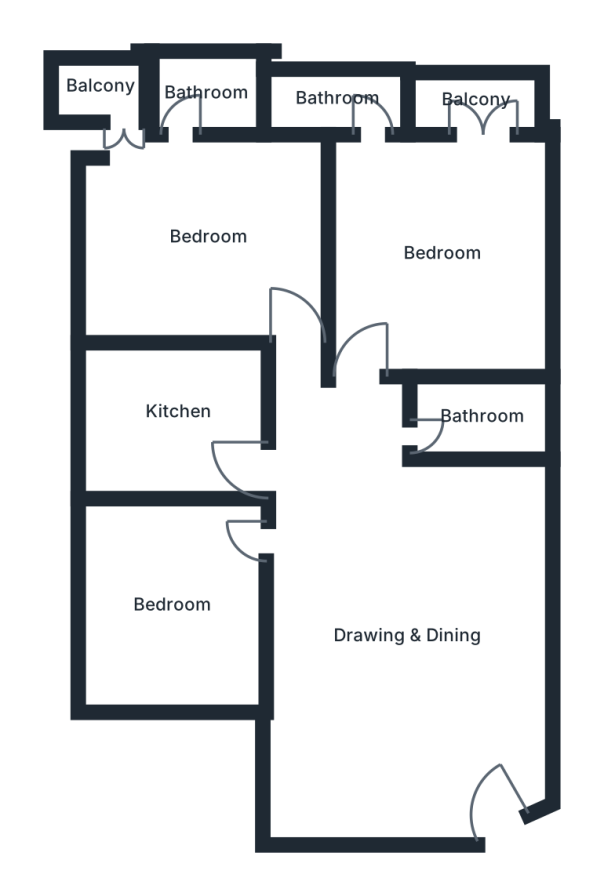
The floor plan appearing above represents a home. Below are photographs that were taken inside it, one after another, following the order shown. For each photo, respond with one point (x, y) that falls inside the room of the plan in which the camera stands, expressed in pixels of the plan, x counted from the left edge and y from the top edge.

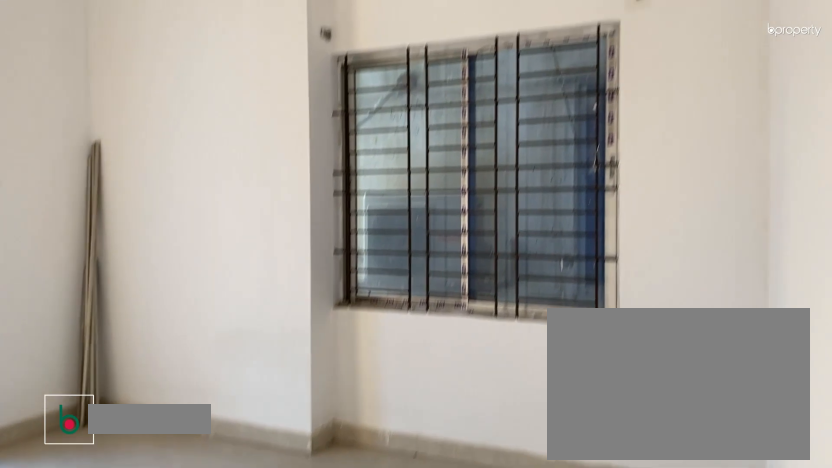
(448, 252)
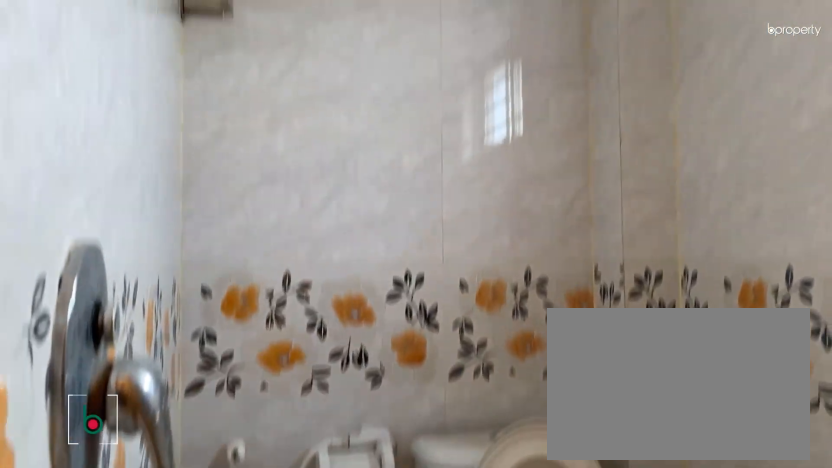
(344, 100)
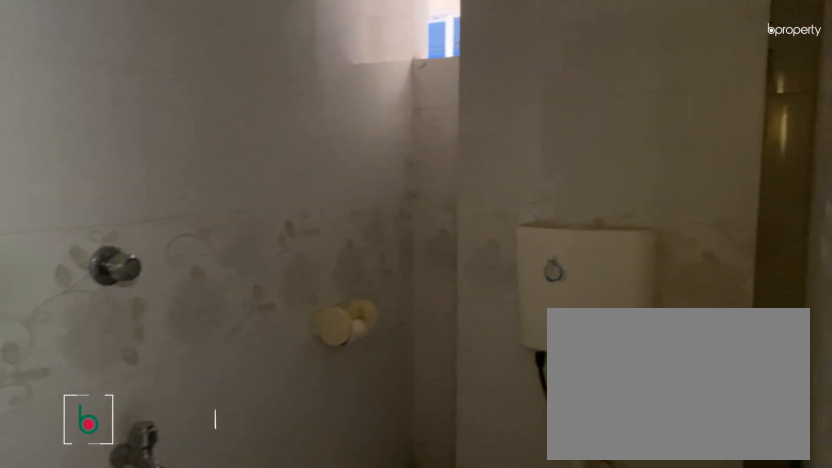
(487, 418)
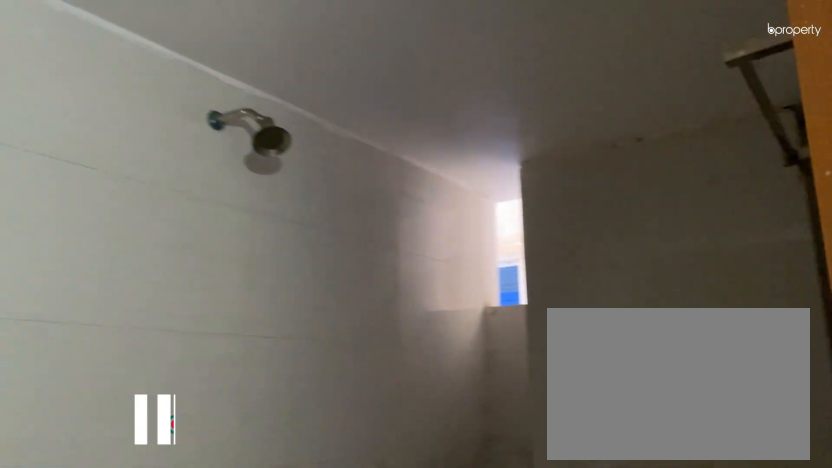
(487, 418)
